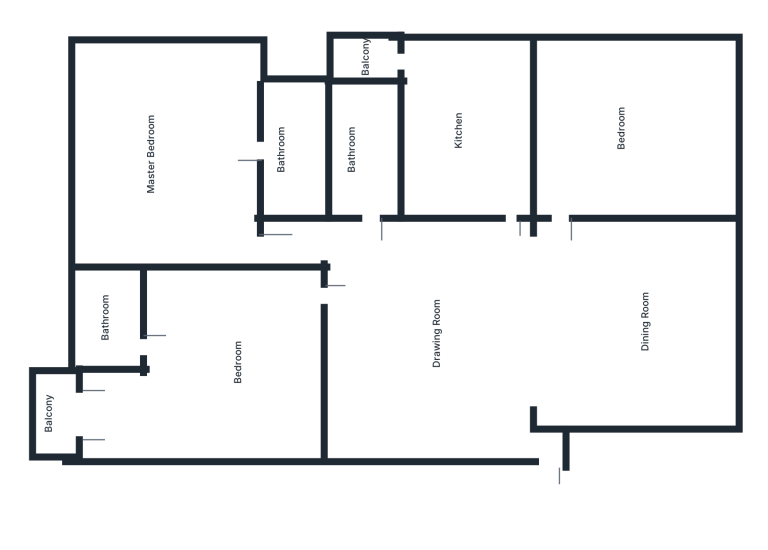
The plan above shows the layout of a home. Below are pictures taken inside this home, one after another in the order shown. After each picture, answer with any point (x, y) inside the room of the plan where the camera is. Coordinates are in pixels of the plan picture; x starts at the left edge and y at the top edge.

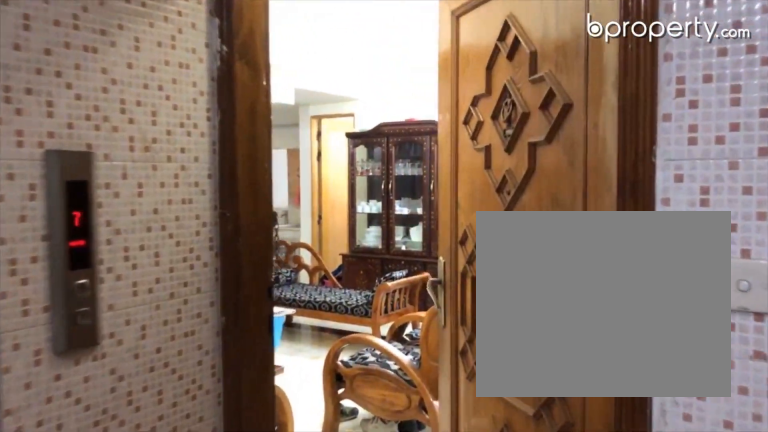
(542, 458)
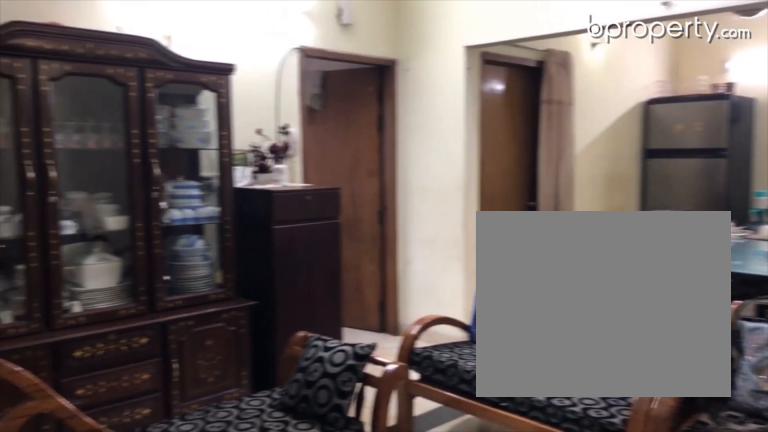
(518, 315)
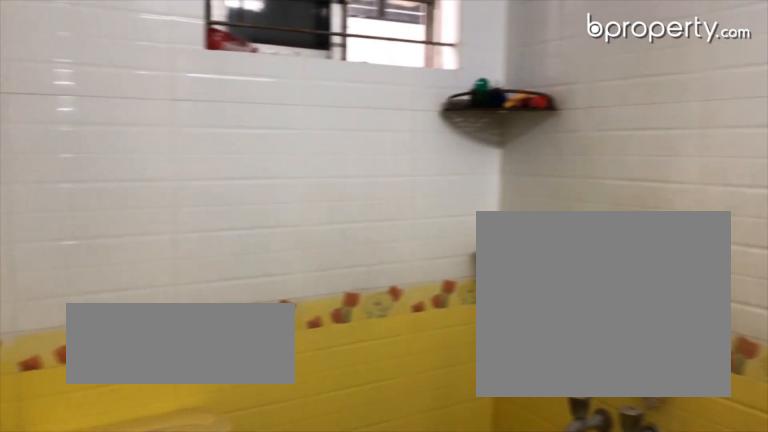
(111, 315)
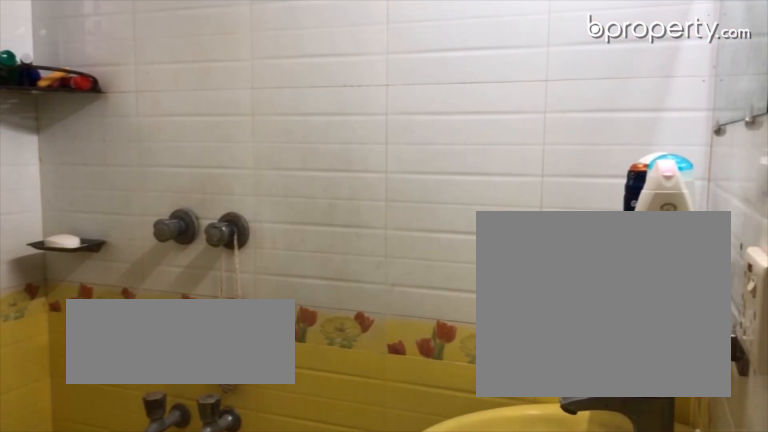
(111, 315)
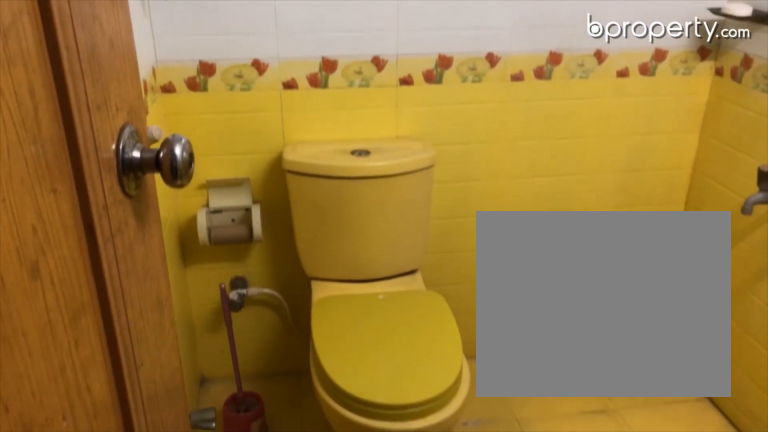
(111, 315)
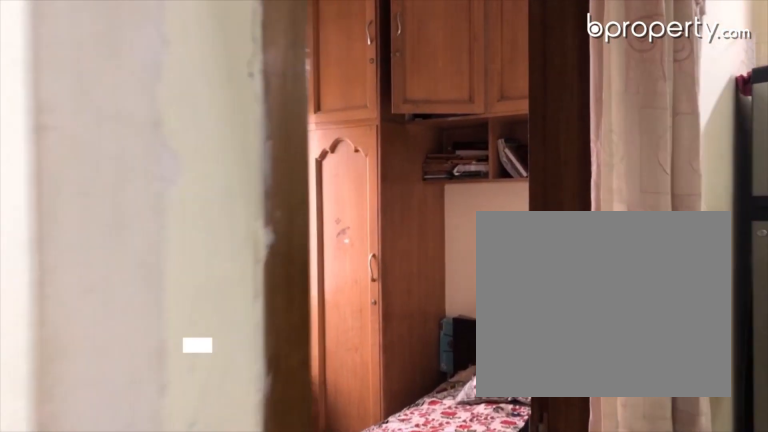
(619, 127)
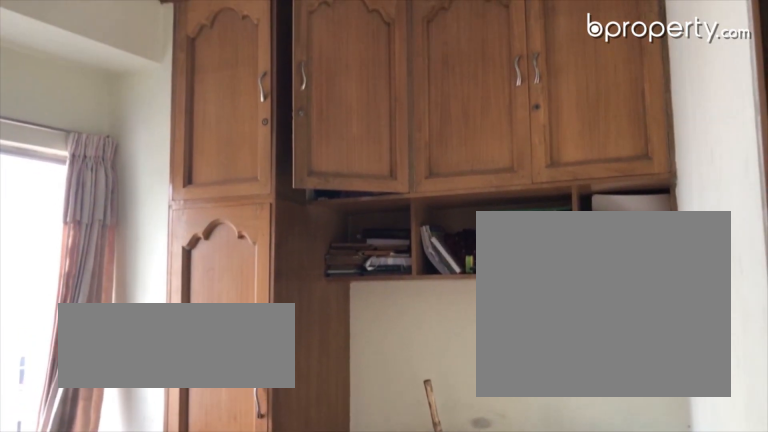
(619, 126)
